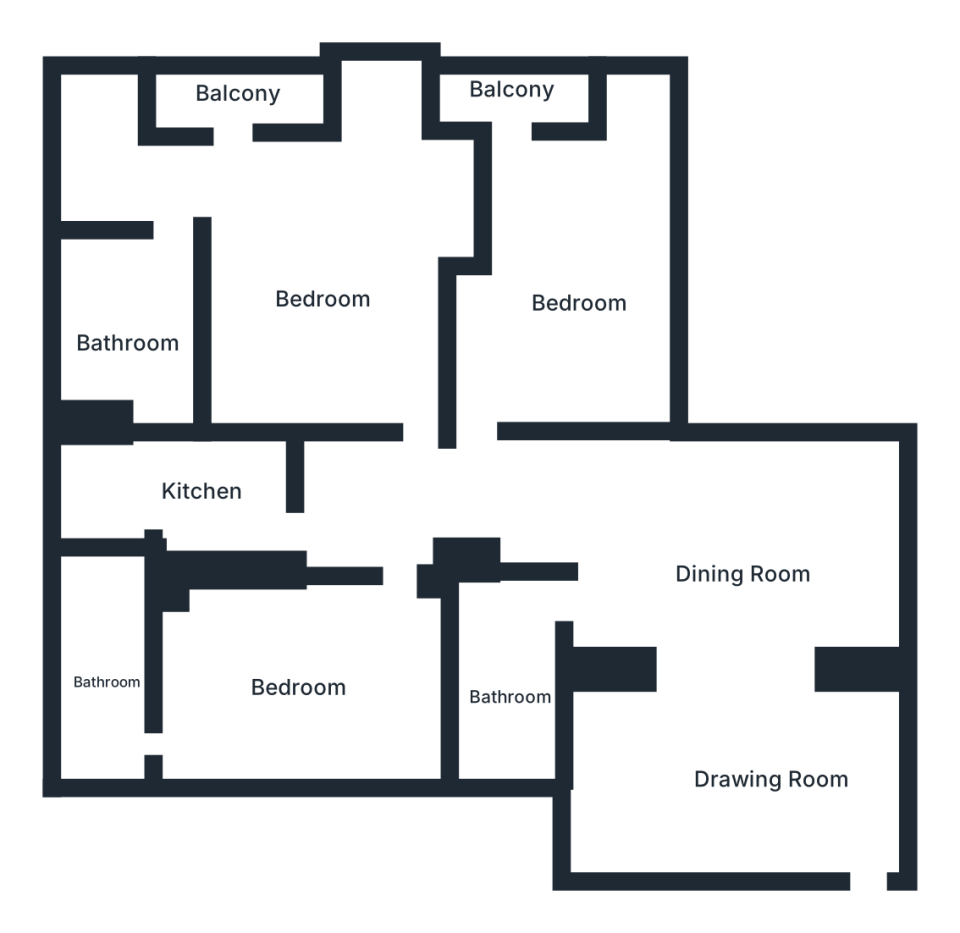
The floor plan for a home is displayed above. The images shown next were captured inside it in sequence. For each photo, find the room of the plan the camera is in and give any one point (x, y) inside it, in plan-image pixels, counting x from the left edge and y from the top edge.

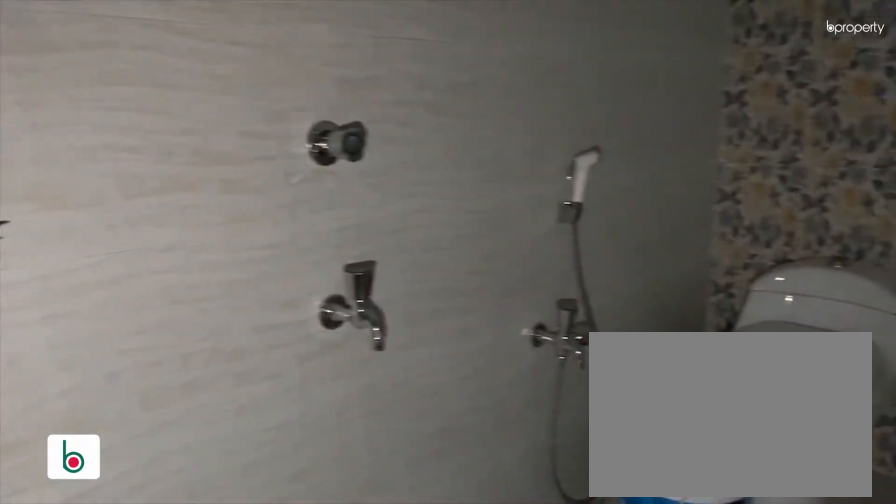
(109, 687)
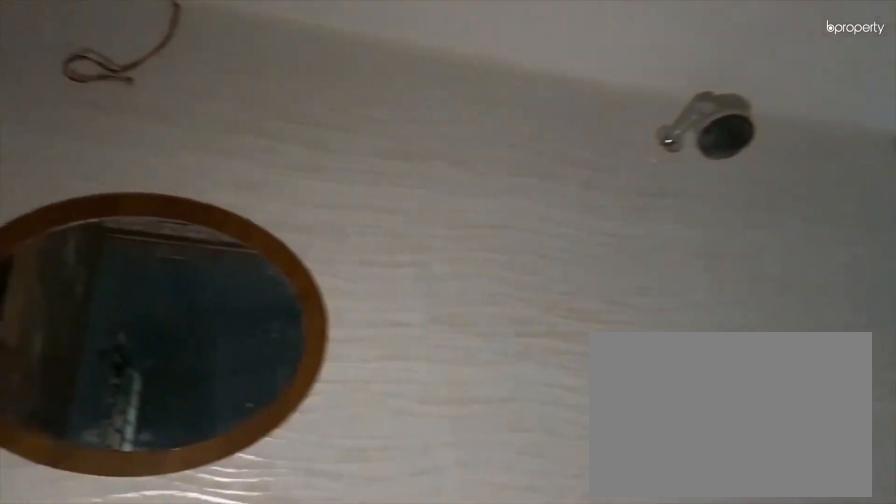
(109, 687)
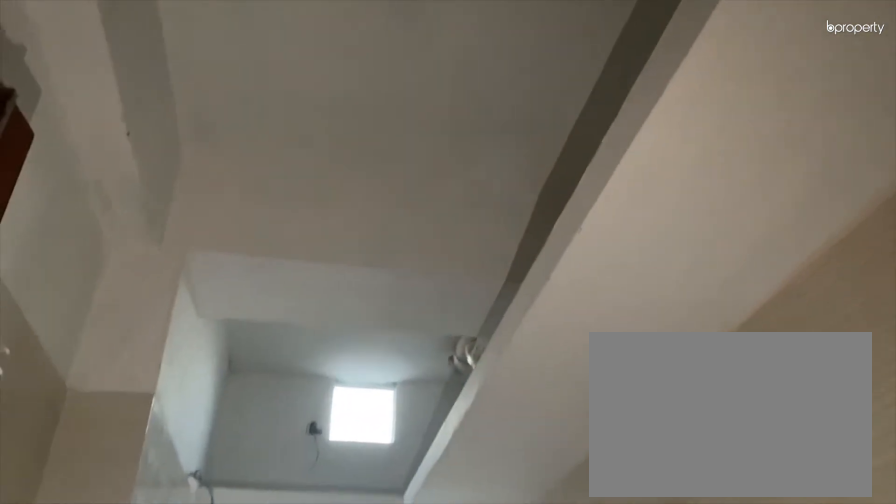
(199, 489)
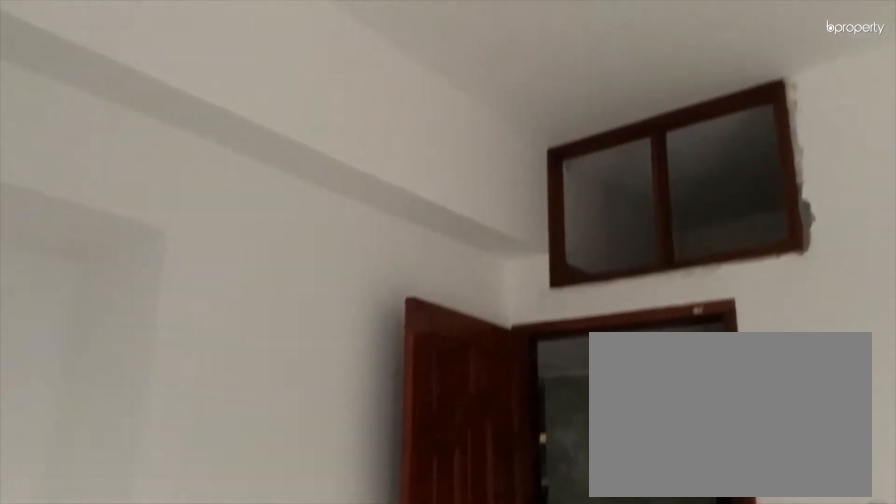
(331, 295)
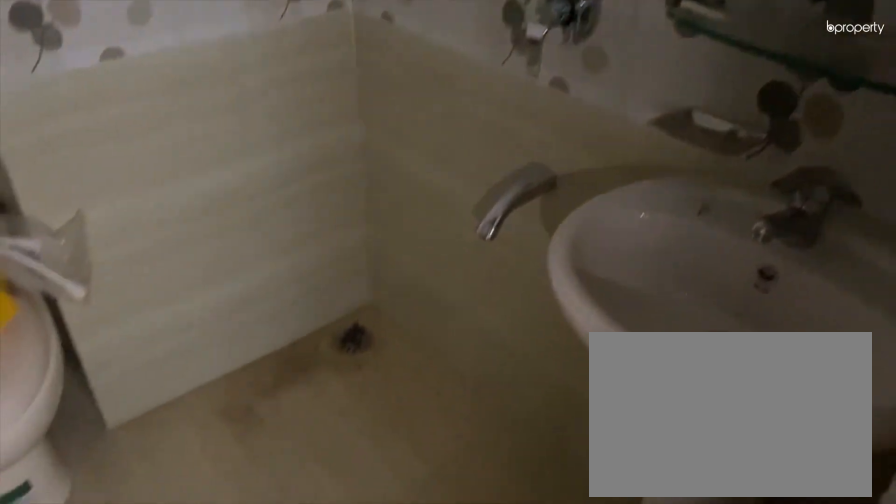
(128, 343)
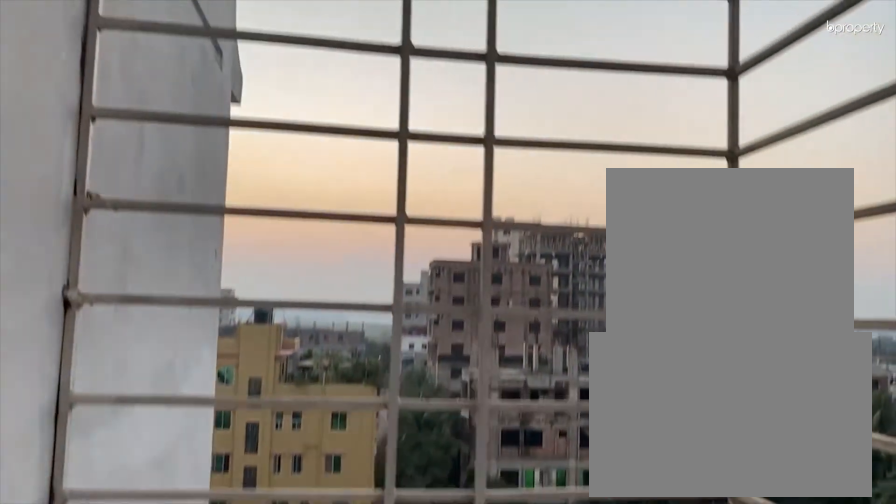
(239, 100)
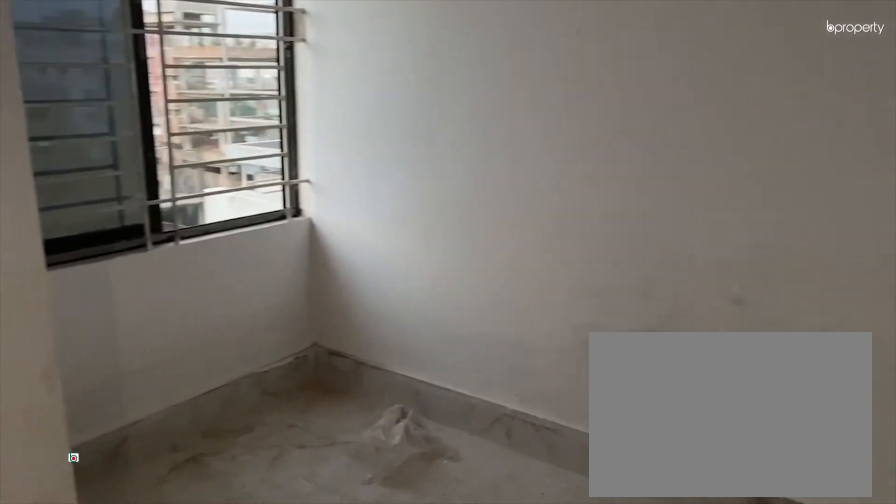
(586, 310)
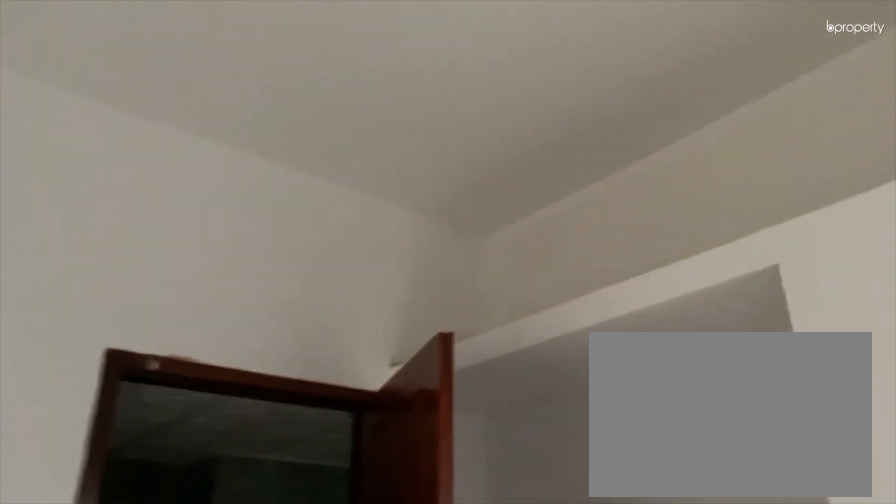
(586, 310)
